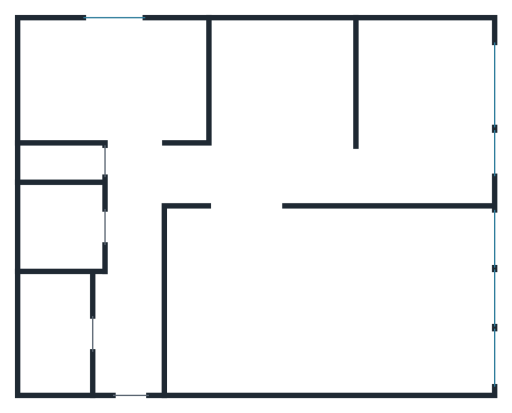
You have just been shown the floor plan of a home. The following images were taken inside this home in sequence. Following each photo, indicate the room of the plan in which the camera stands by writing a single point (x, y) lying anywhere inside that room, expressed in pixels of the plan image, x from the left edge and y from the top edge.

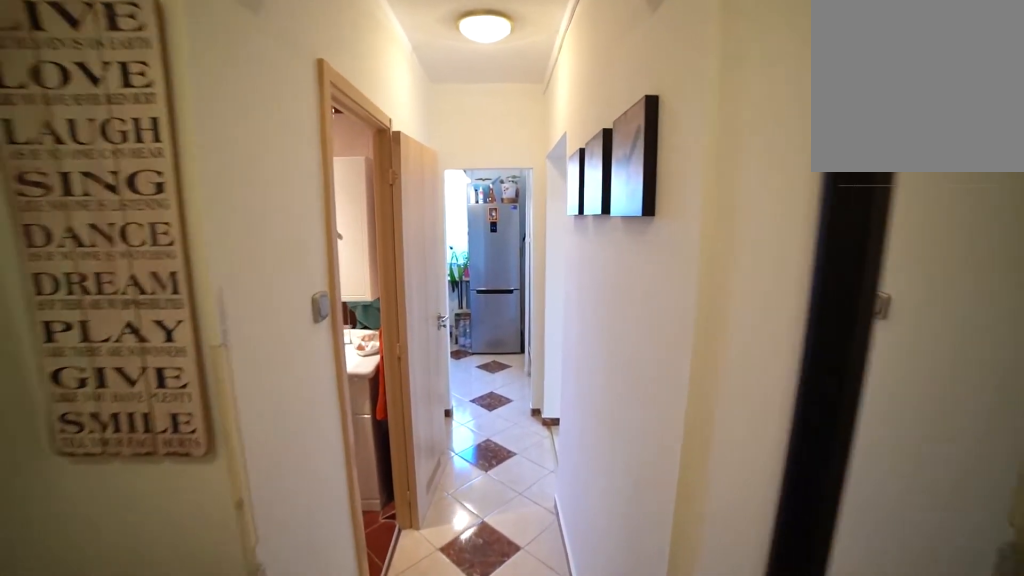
(129, 344)
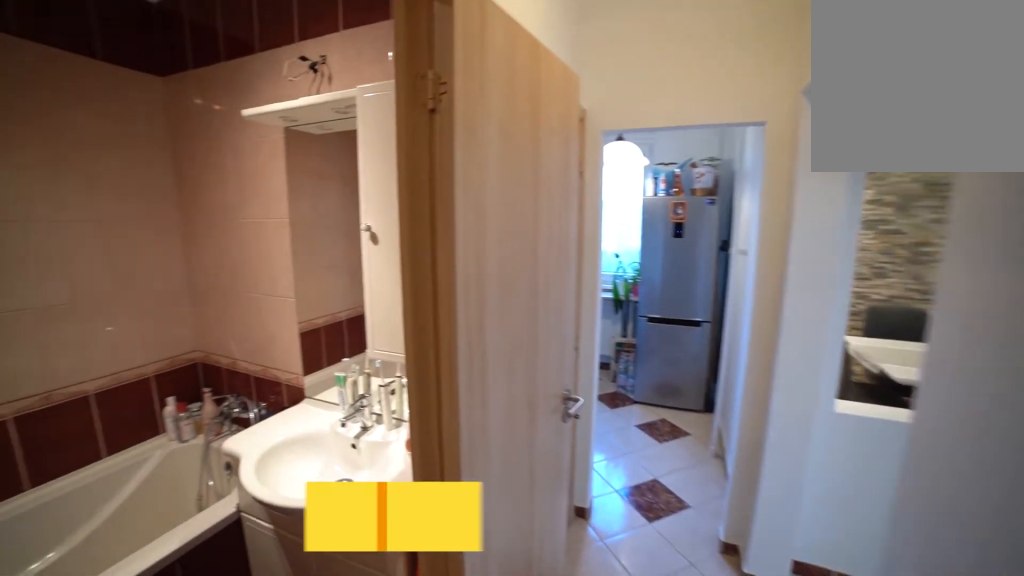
(128, 344)
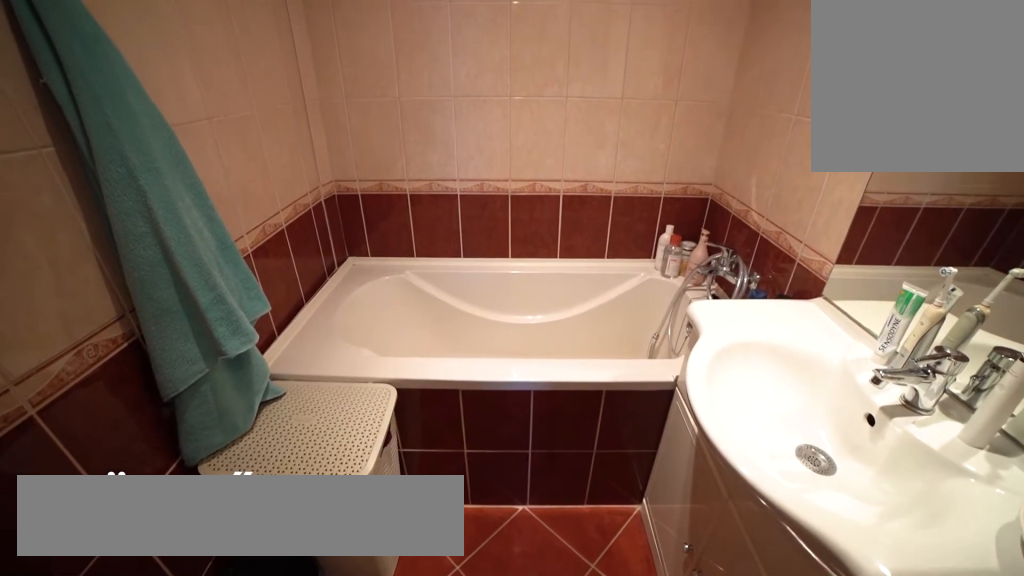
(53, 228)
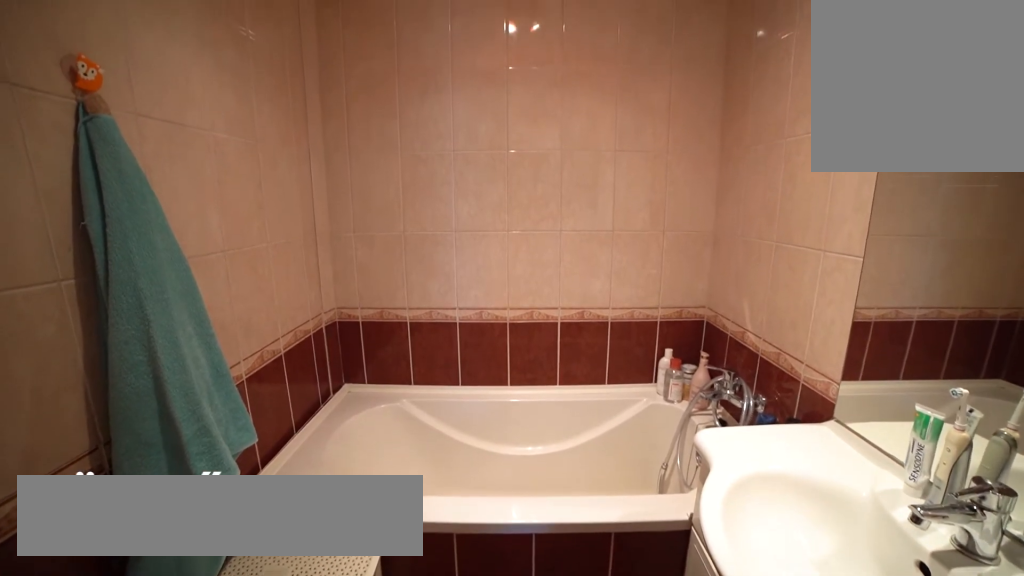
(52, 229)
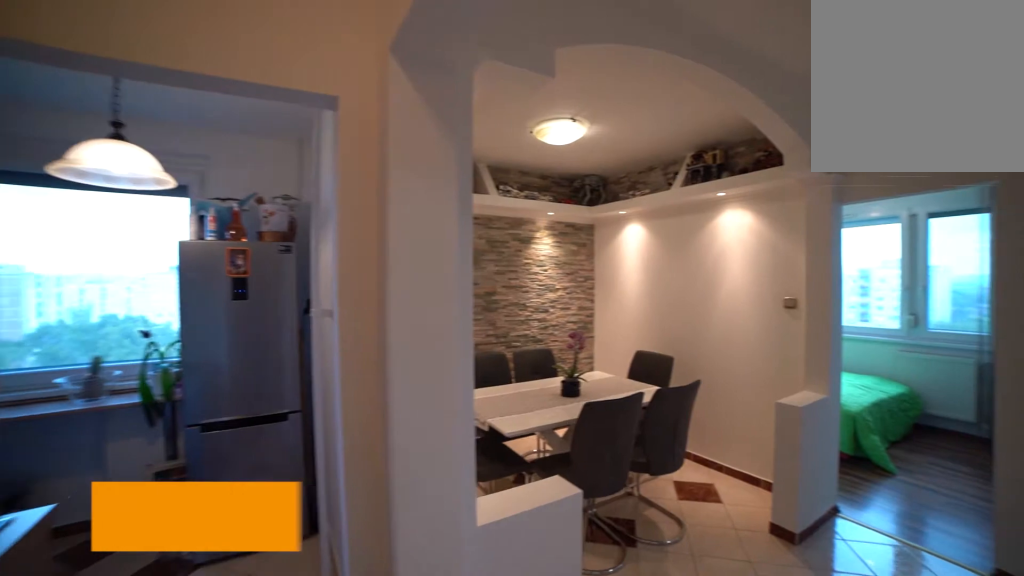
(138, 188)
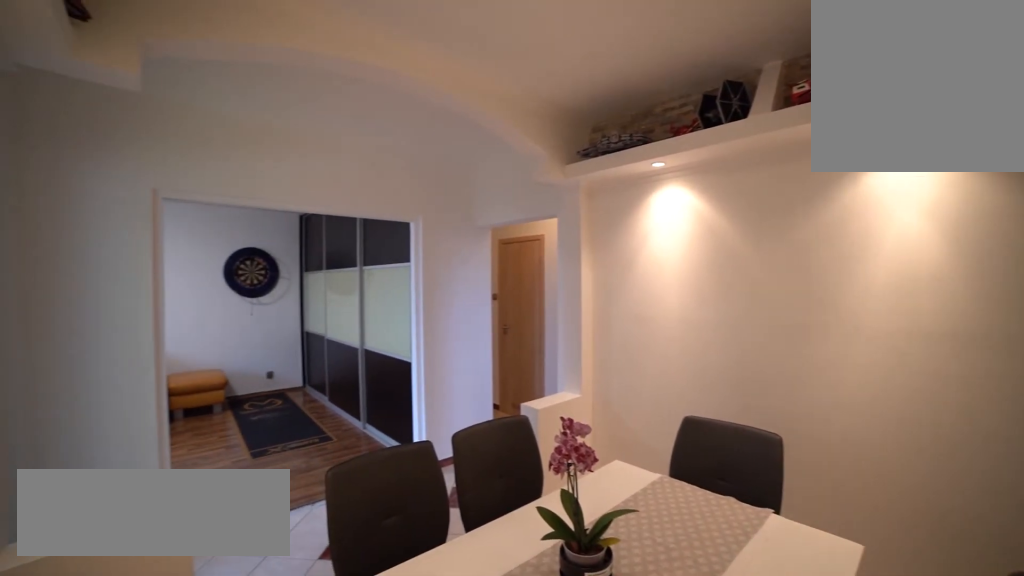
(283, 83)
